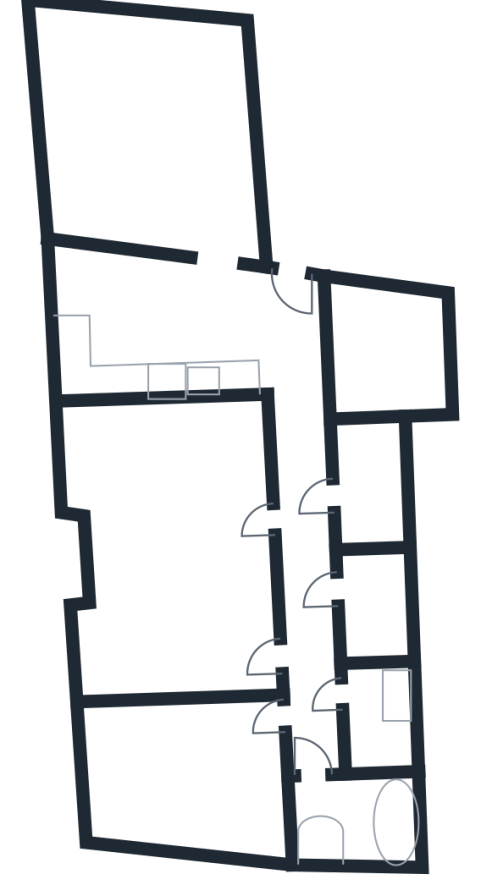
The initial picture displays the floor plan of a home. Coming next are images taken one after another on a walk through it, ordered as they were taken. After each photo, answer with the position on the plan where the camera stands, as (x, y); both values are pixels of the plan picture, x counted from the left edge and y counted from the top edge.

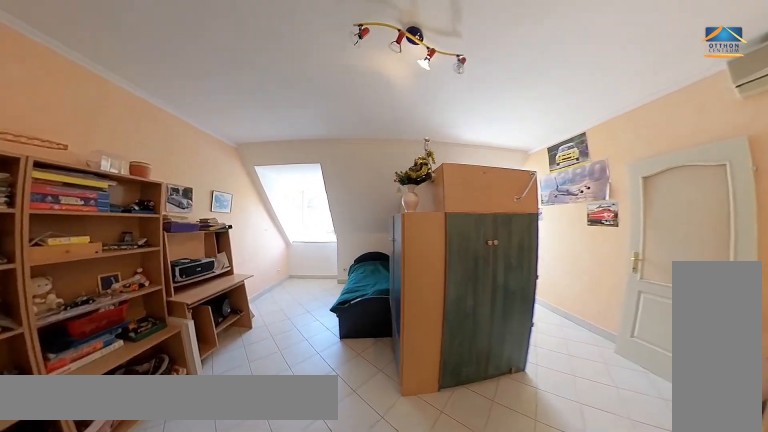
(241, 520)
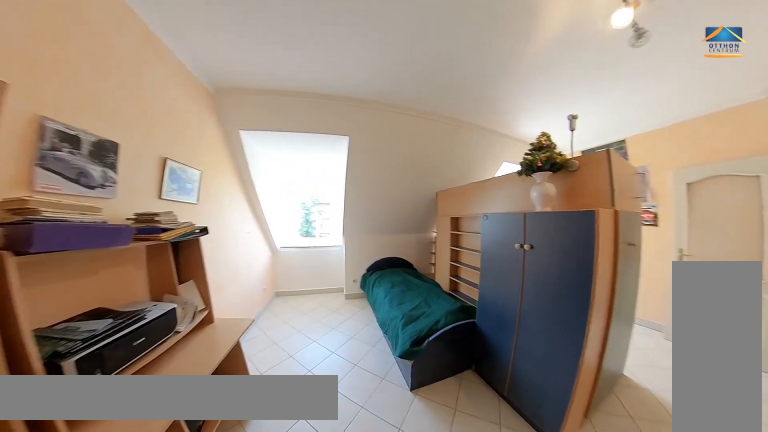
(233, 520)
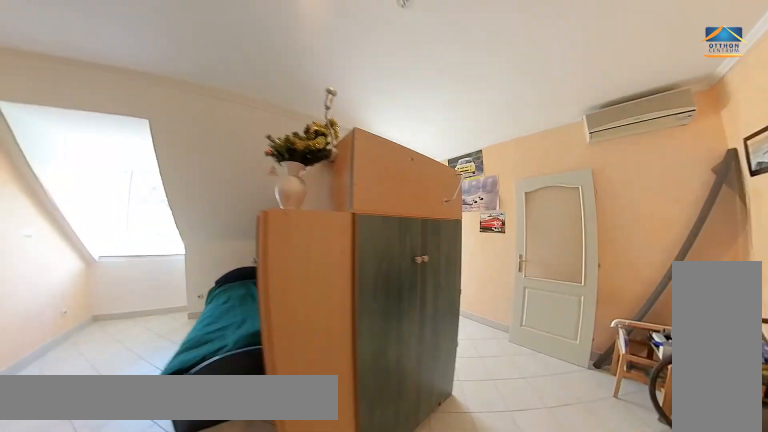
(231, 520)
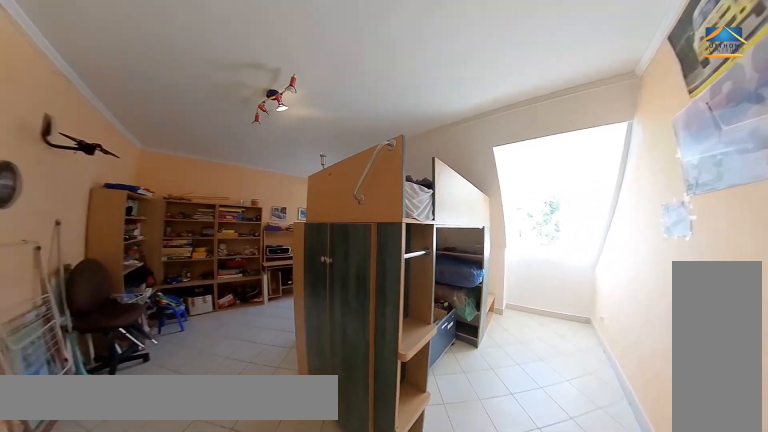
(233, 519)
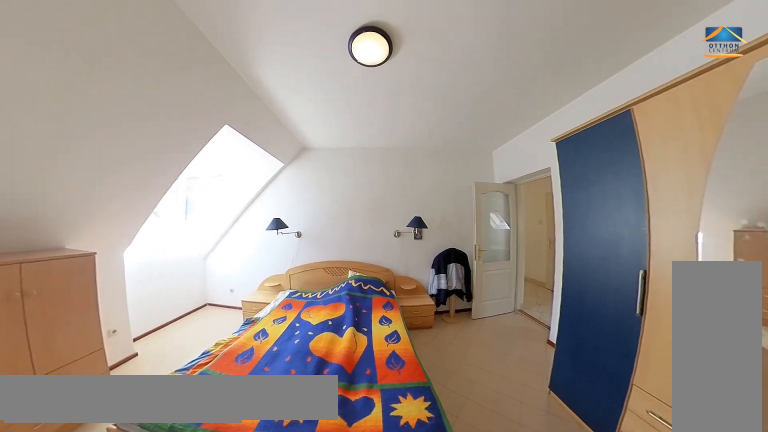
(245, 722)
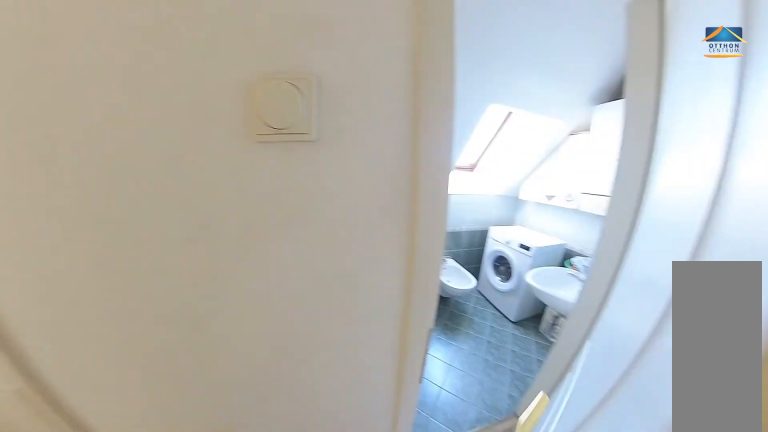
(339, 697)
